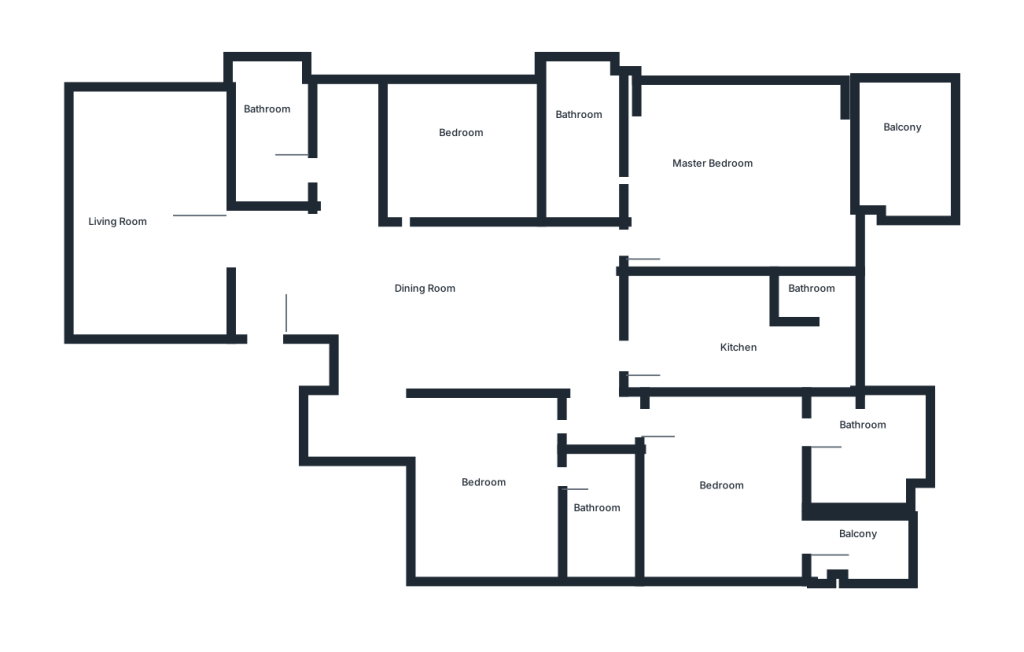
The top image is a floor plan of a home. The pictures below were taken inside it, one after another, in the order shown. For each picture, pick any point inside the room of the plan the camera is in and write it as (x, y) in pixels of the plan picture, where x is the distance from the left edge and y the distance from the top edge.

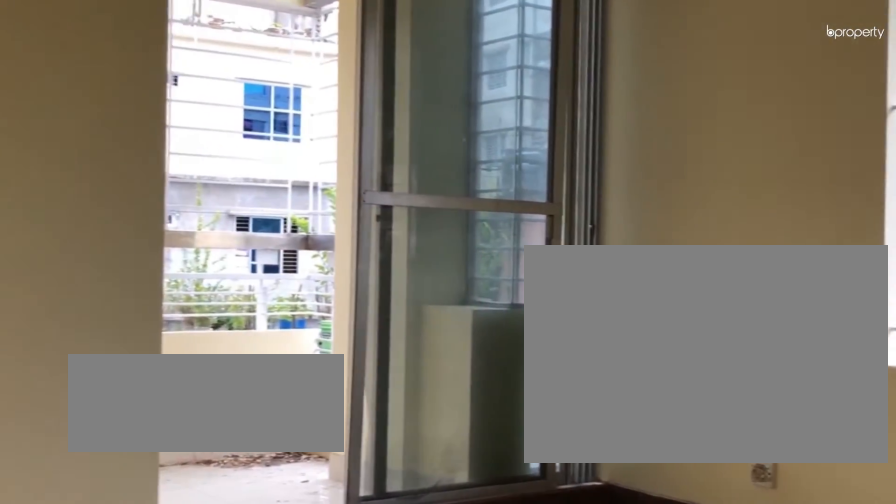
(744, 459)
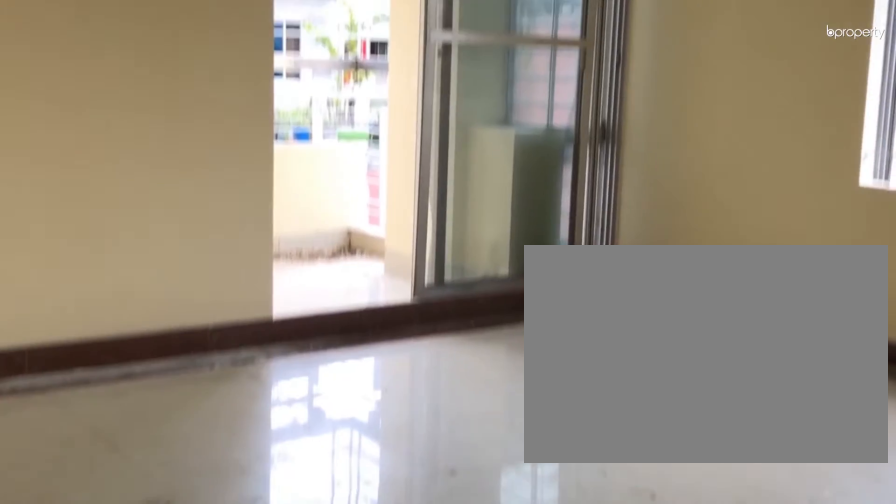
(744, 459)
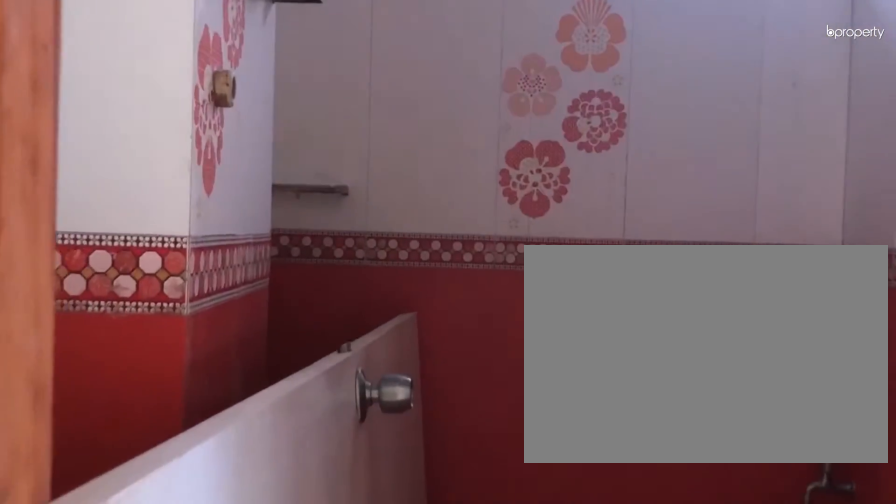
(840, 427)
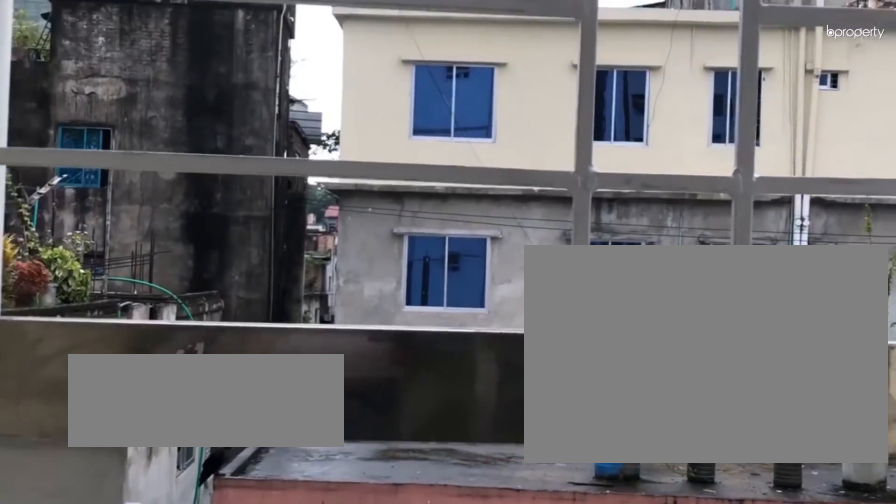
(853, 536)
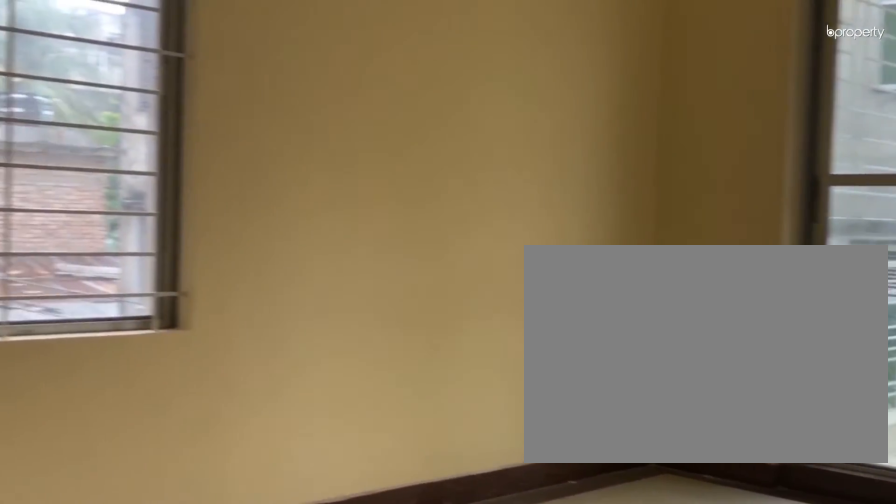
(756, 138)
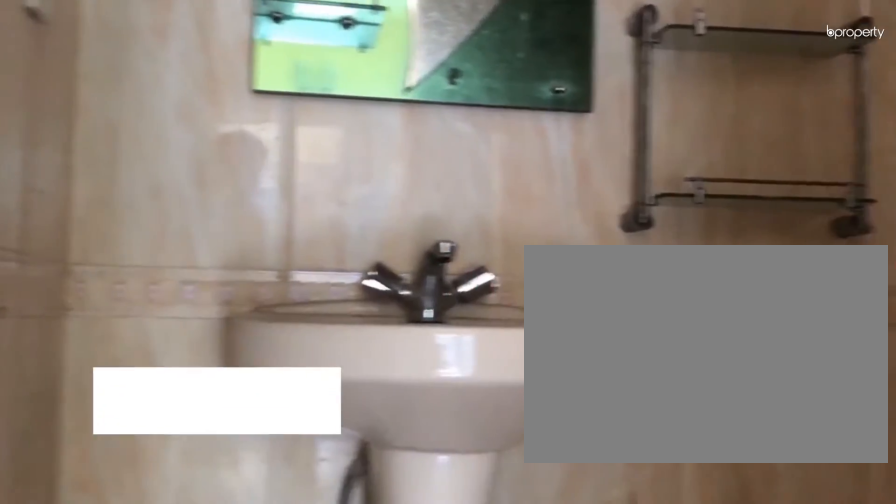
(573, 137)
